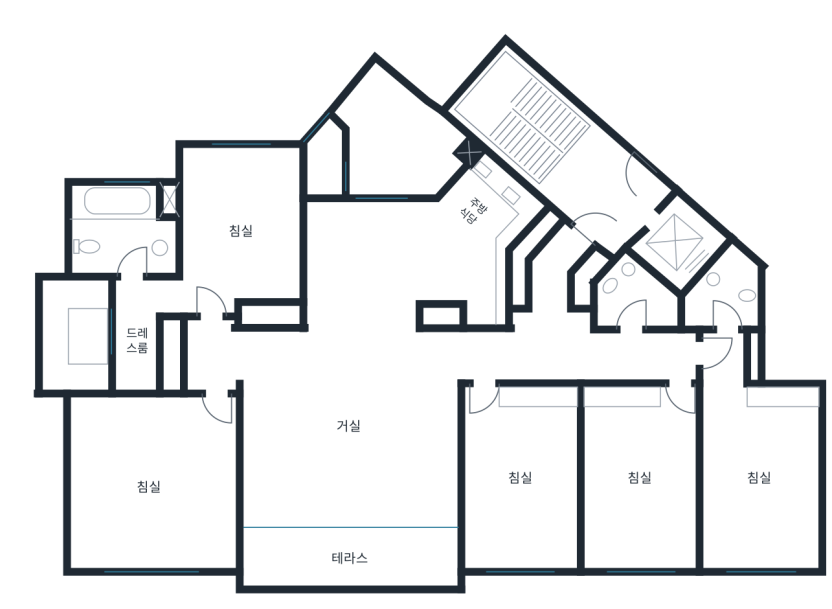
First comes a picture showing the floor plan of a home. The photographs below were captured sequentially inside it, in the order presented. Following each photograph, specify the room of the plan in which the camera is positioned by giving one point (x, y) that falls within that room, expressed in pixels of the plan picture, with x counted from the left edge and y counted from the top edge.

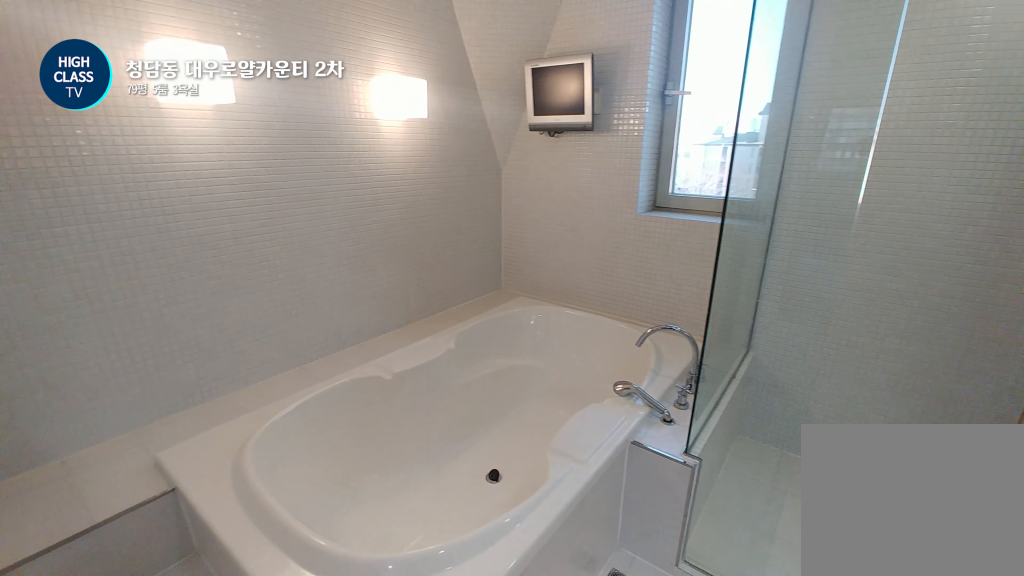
(124, 230)
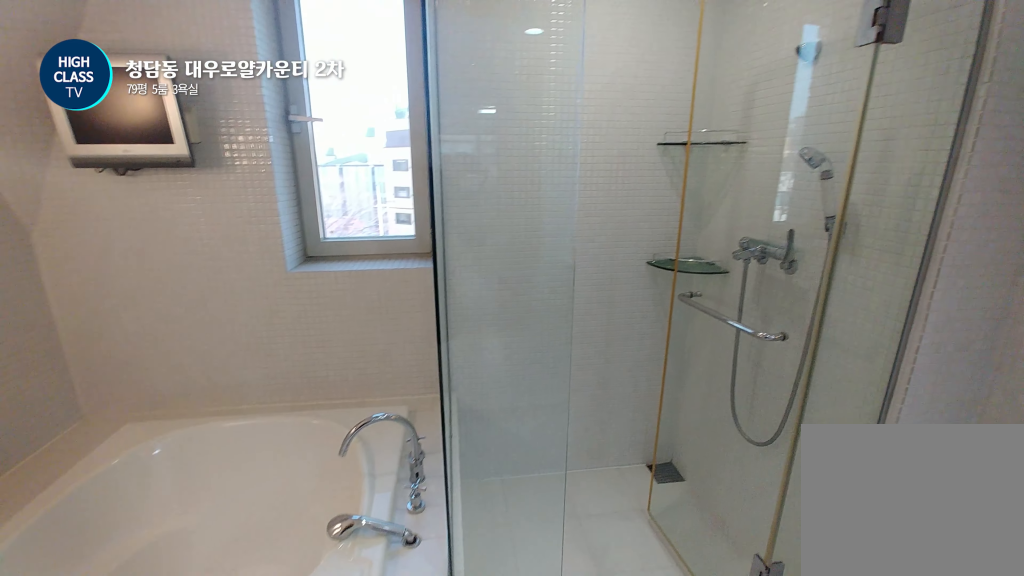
(124, 230)
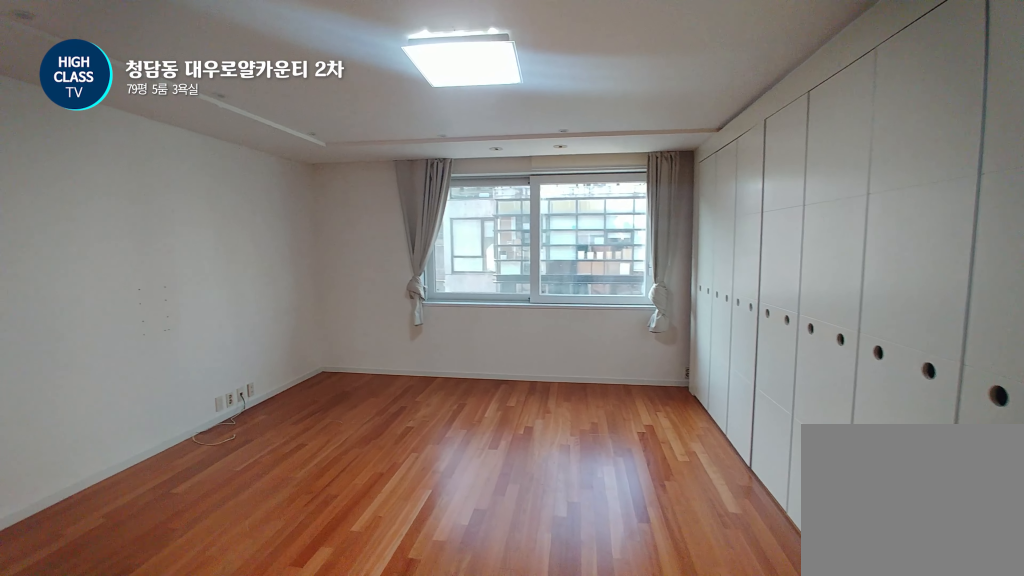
(151, 486)
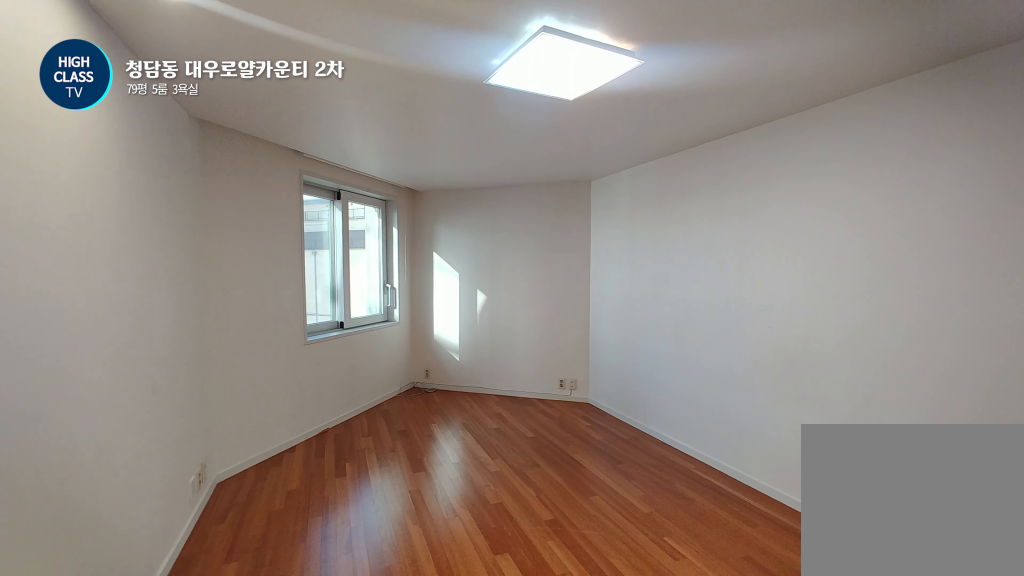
(240, 235)
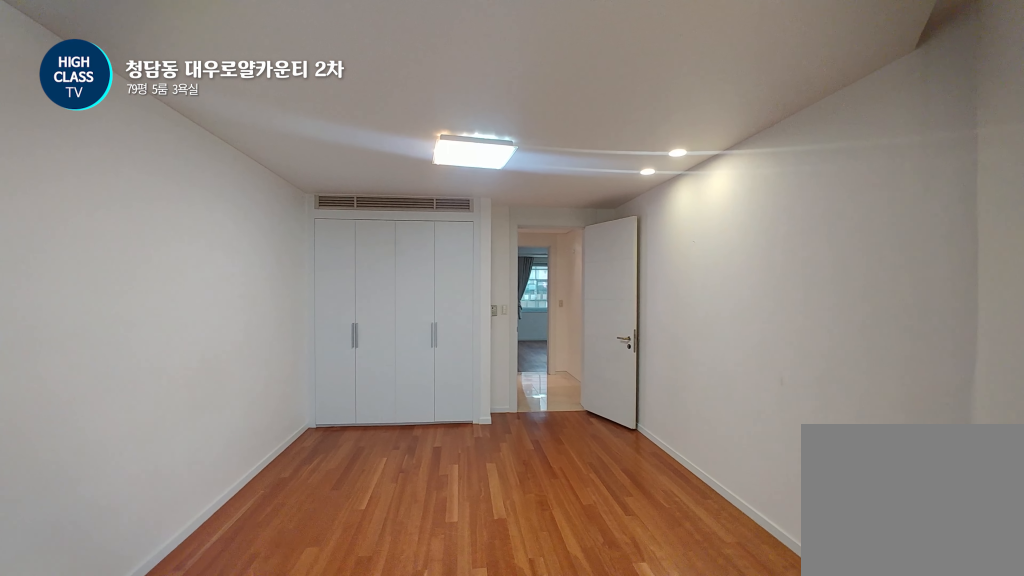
(240, 235)
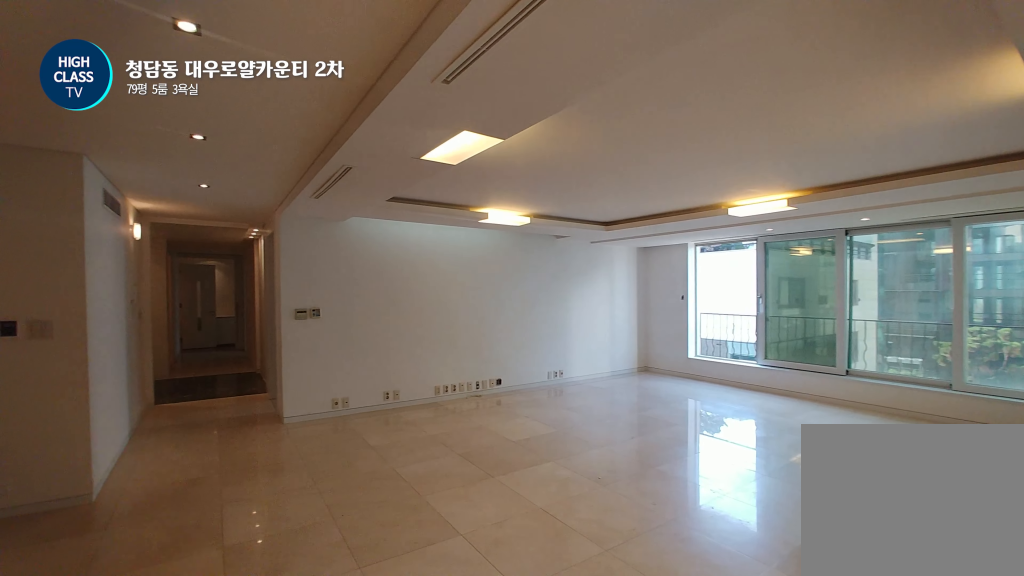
(381, 335)
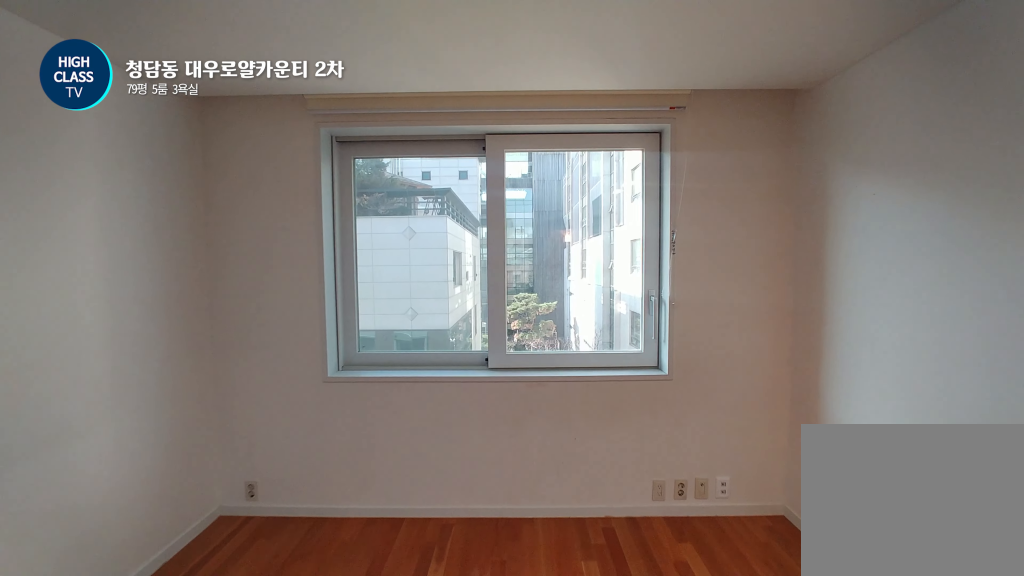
(521, 477)
